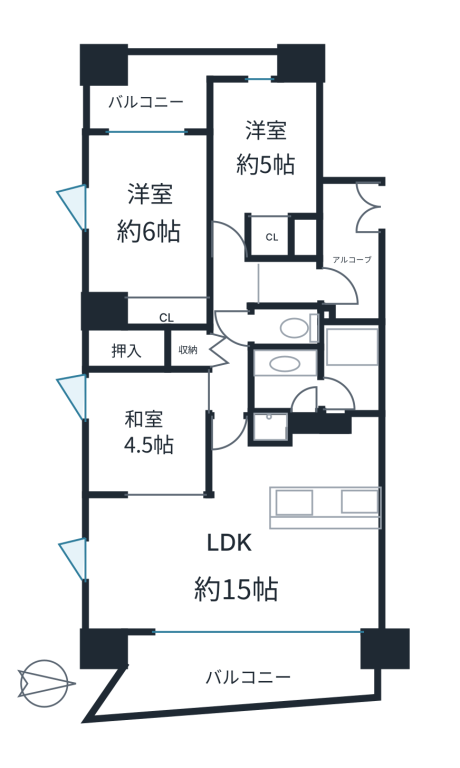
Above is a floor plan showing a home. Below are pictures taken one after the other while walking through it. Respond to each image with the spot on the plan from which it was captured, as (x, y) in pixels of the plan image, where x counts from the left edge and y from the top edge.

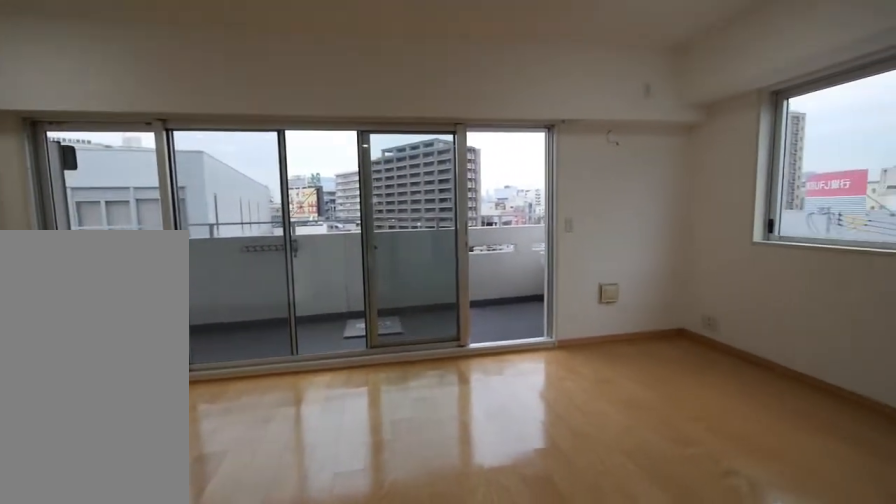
(149, 547)
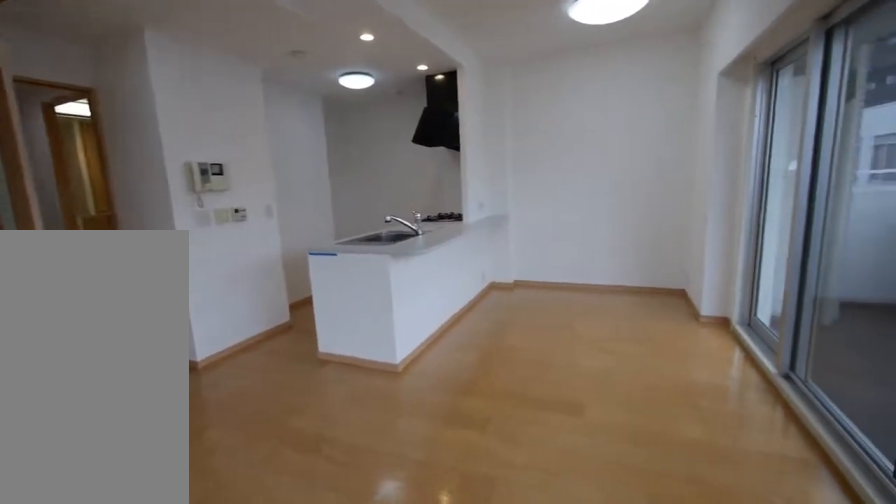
(149, 546)
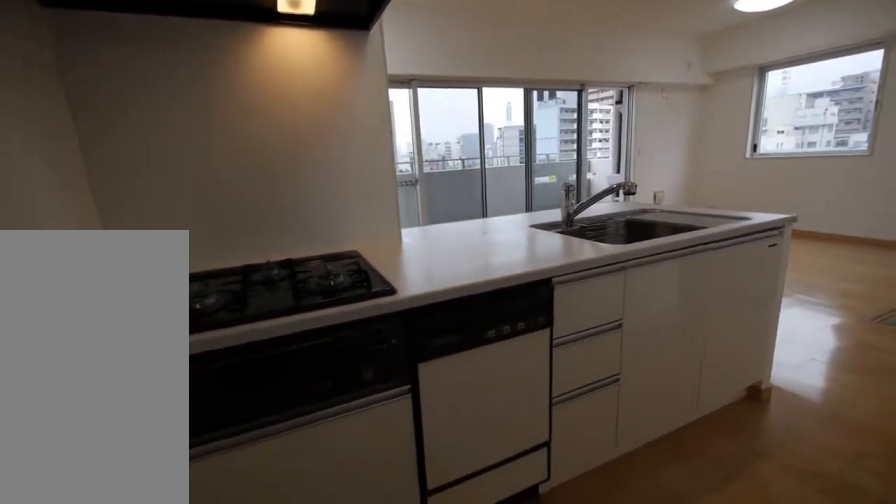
(300, 463)
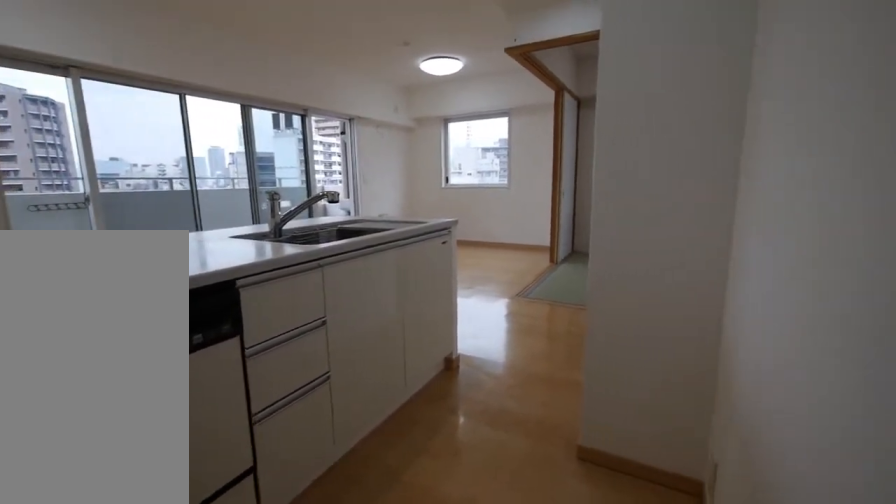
(300, 463)
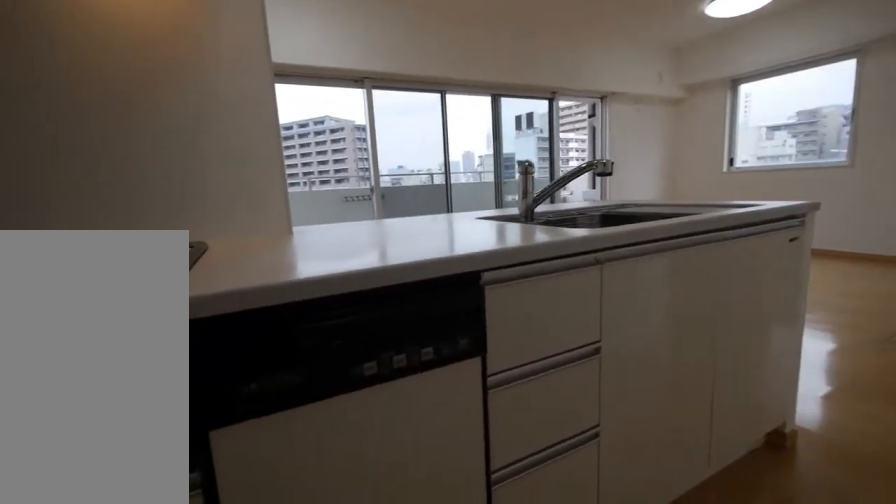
(300, 463)
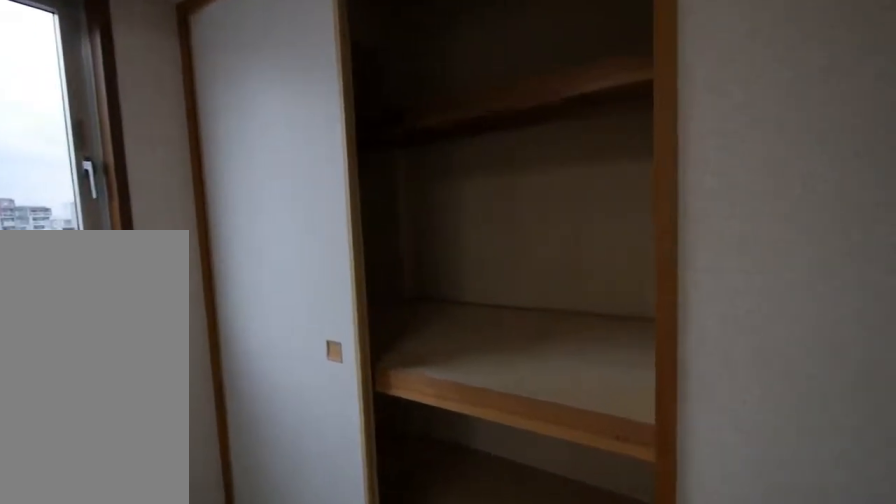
(132, 448)
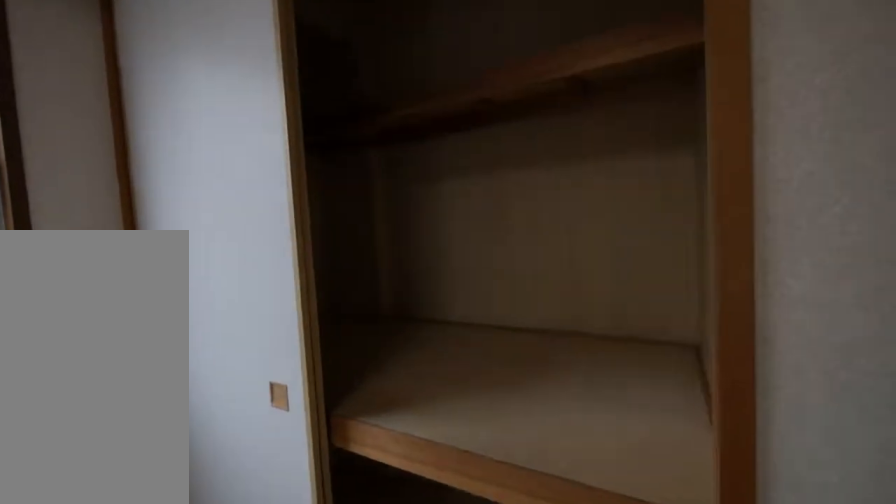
(133, 448)
